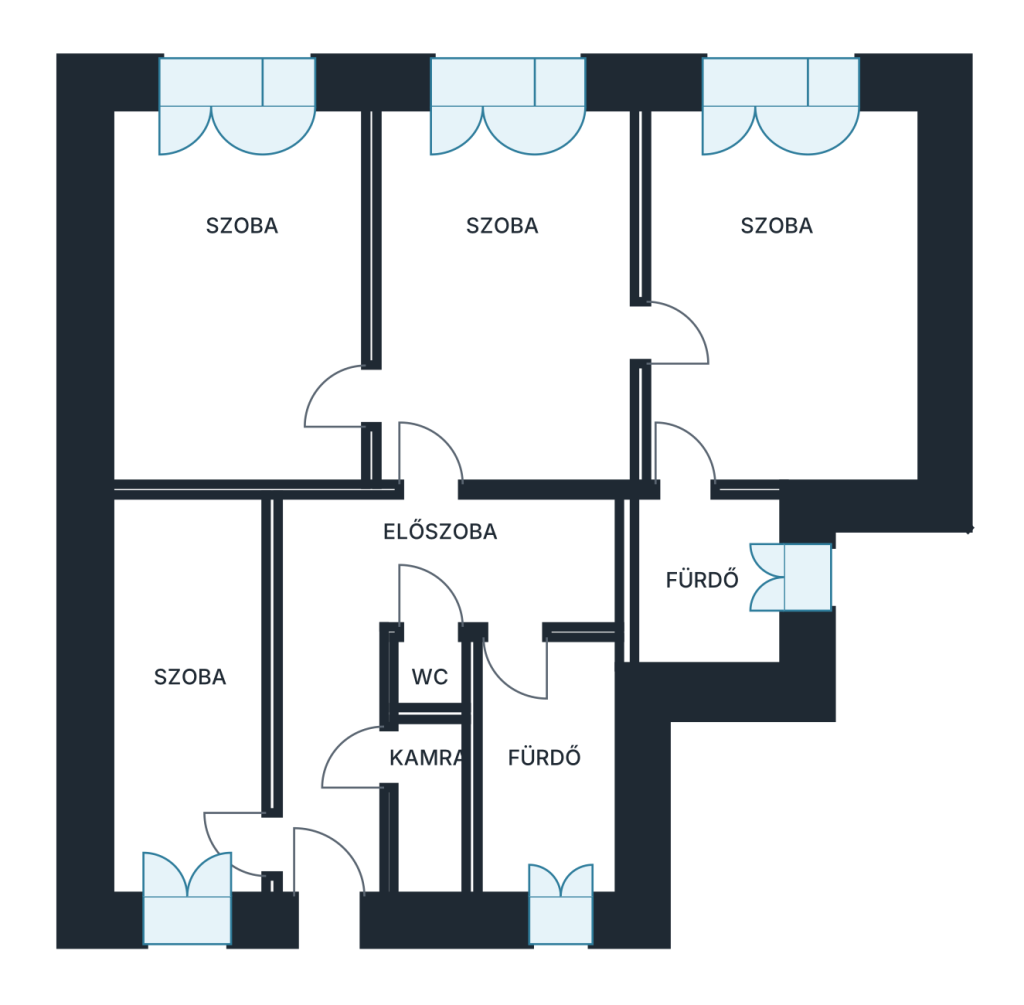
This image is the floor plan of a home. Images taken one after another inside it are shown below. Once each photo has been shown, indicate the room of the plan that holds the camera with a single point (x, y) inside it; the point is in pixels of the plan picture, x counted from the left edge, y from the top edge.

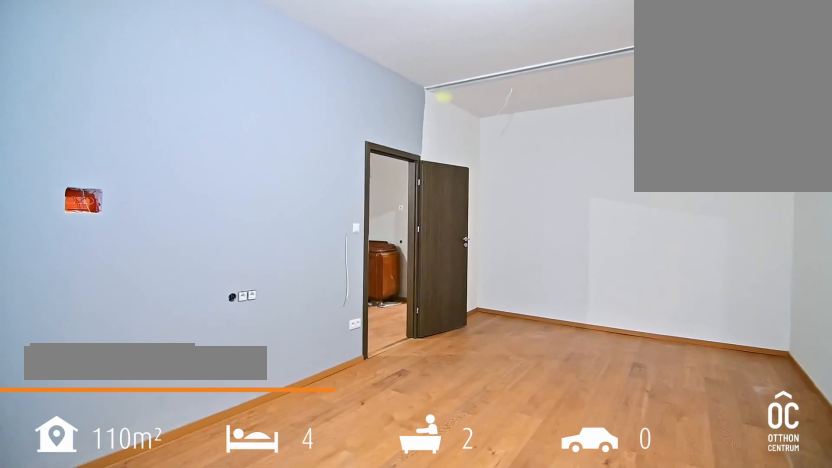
(233, 303)
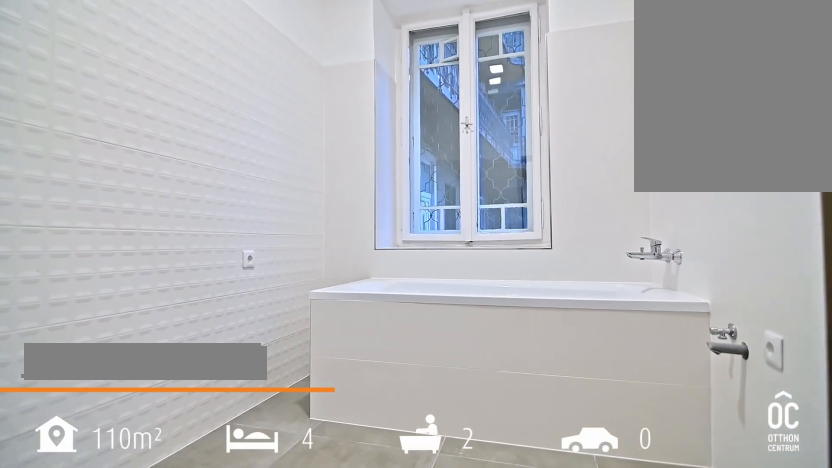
(538, 770)
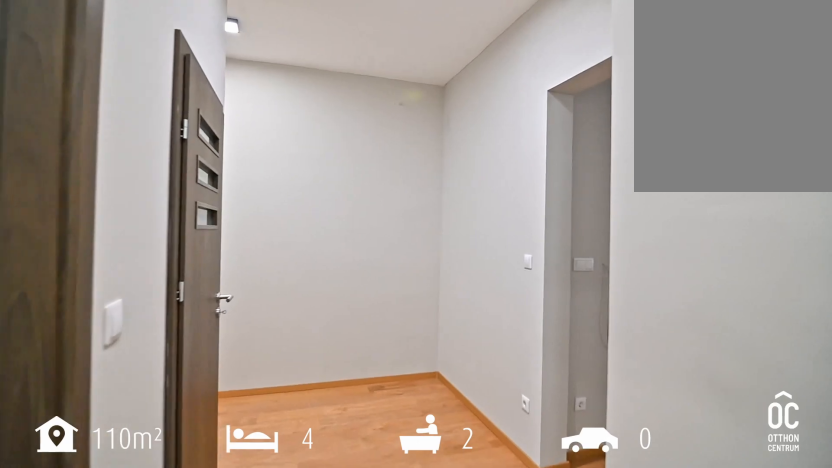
(339, 568)
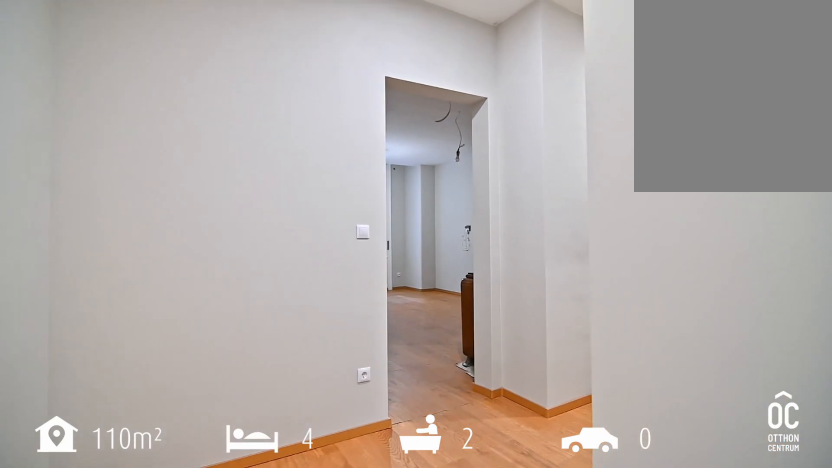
(339, 568)
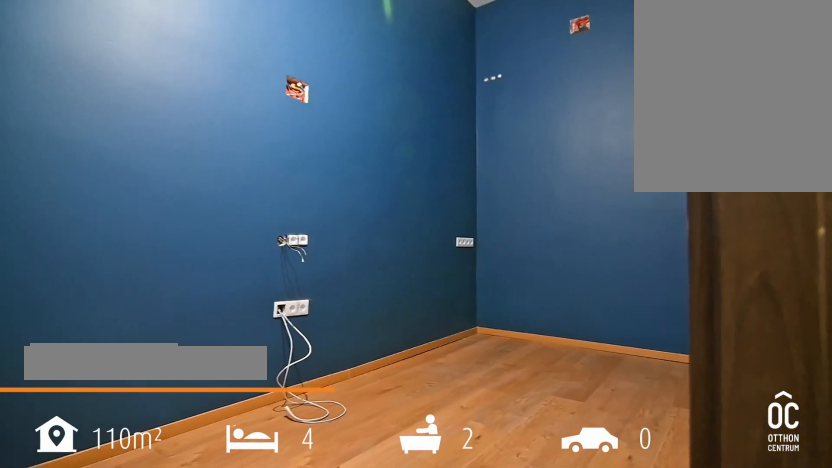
(185, 701)
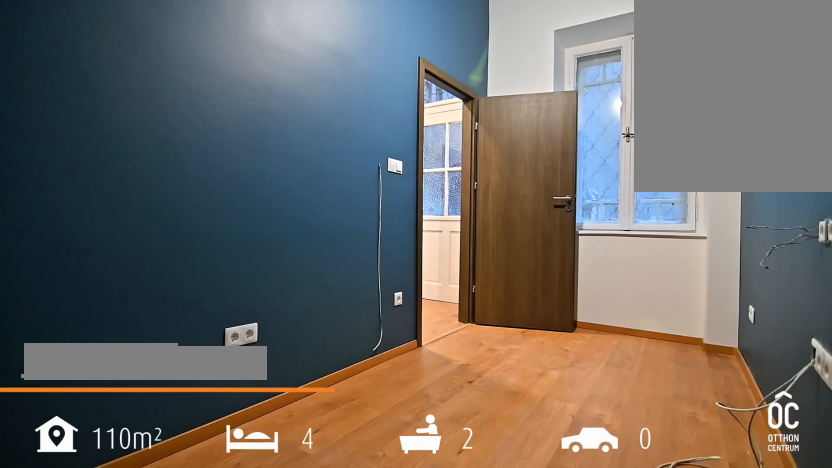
(186, 701)
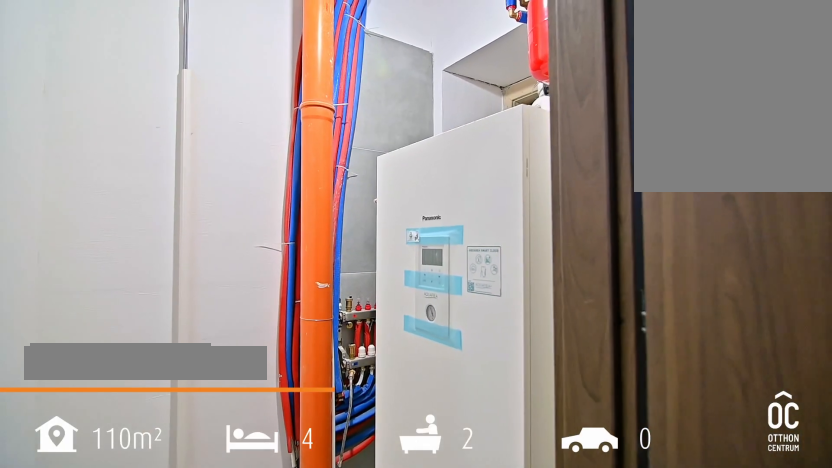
(431, 795)
